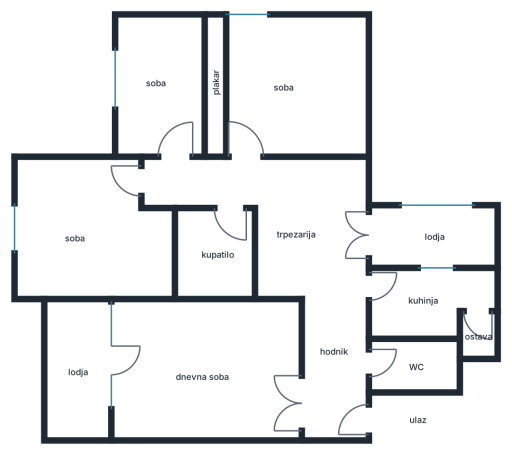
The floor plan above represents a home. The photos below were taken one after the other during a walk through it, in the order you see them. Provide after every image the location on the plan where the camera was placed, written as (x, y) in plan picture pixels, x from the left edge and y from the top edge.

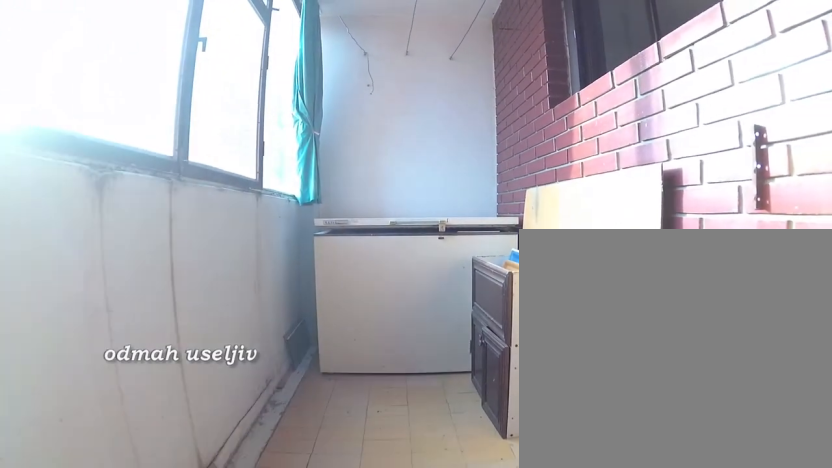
(384, 232)
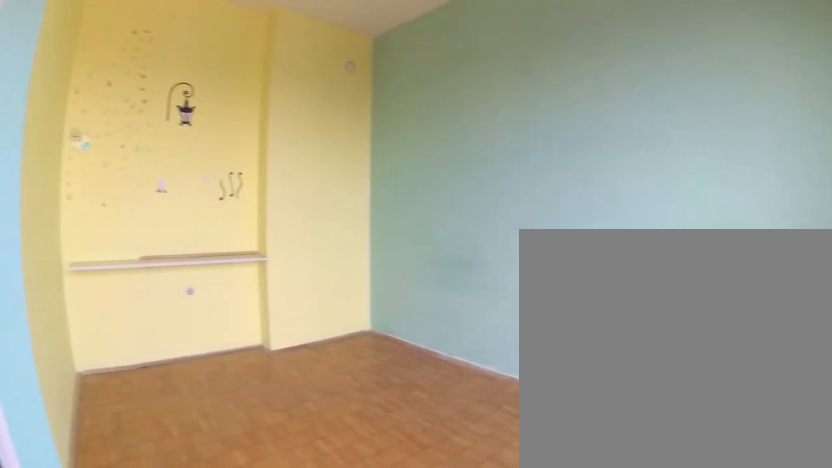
(34, 192)
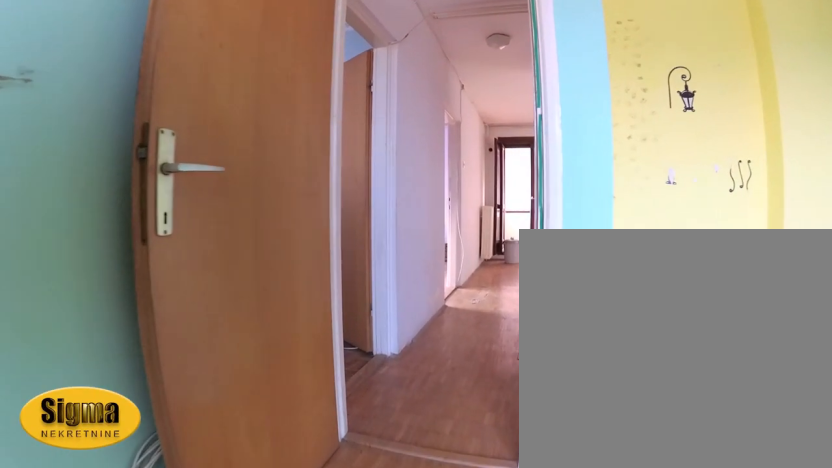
(66, 193)
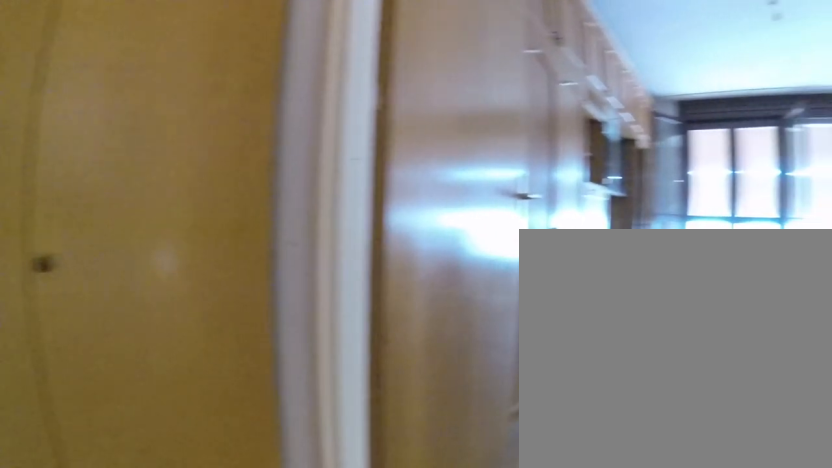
(320, 385)
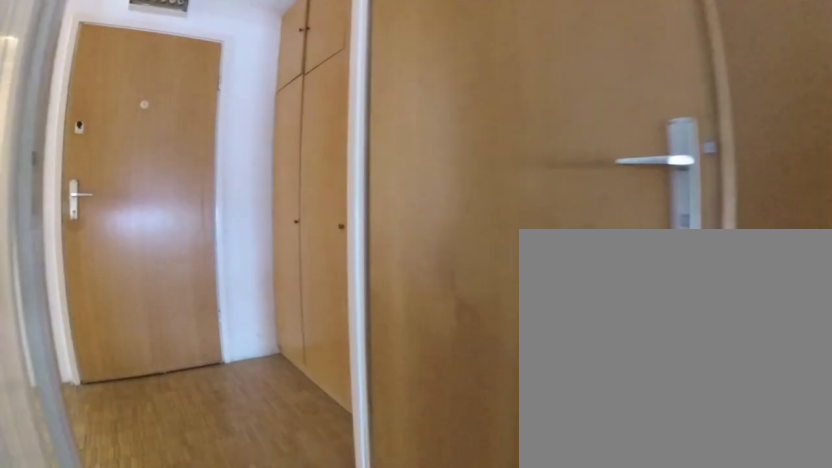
(278, 394)
